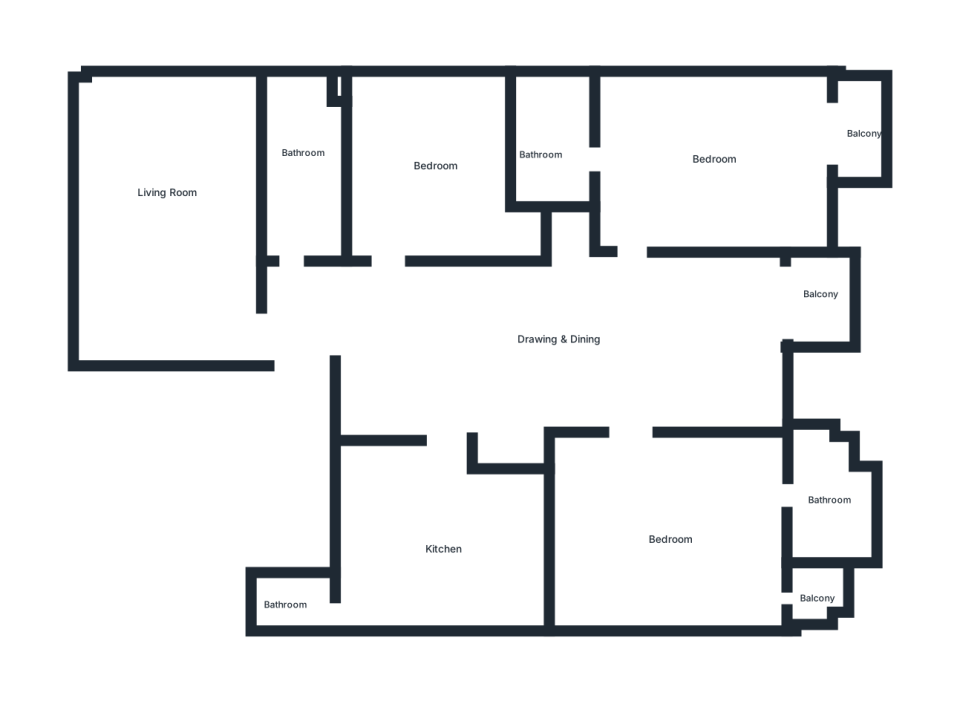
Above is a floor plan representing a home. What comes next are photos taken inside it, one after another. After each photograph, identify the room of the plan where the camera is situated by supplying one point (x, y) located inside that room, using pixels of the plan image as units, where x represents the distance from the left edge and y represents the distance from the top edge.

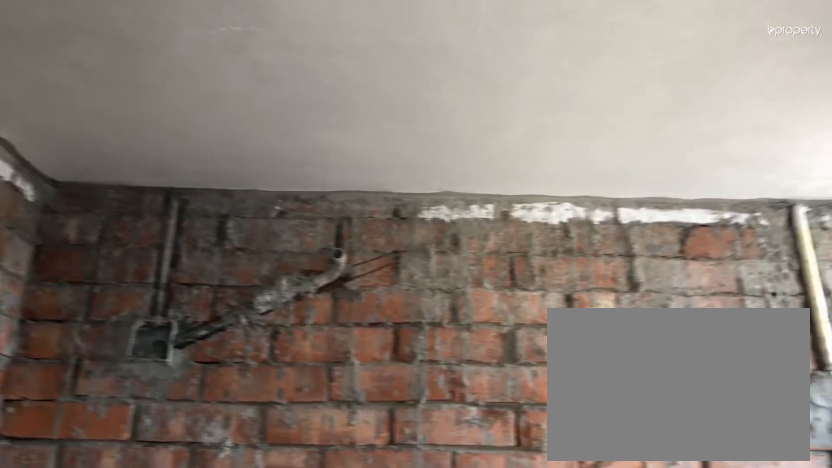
(549, 146)
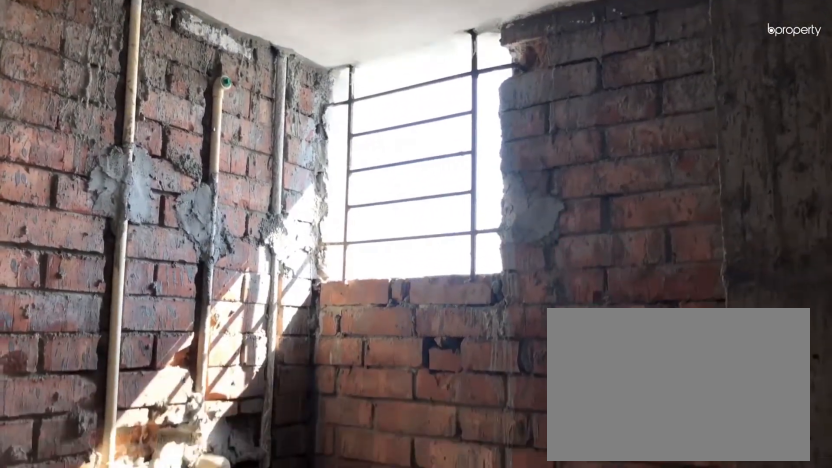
(549, 146)
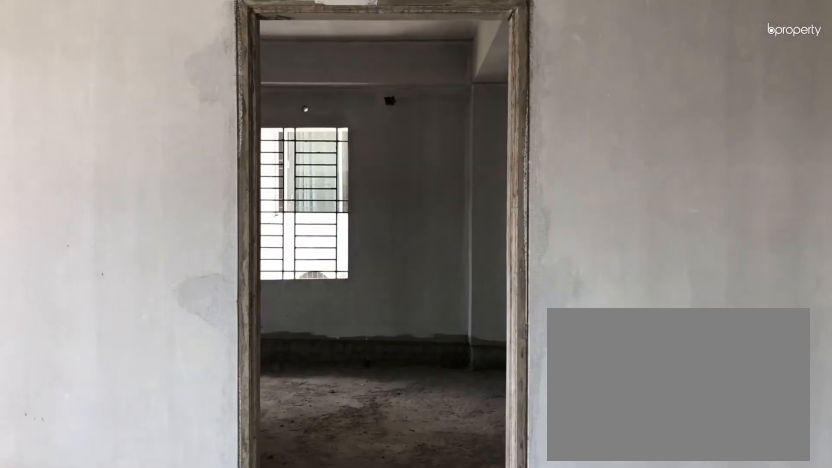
(636, 412)
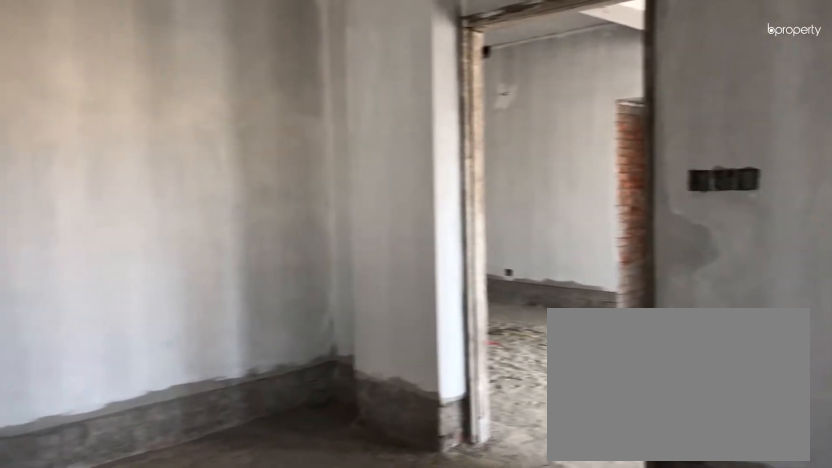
(670, 542)
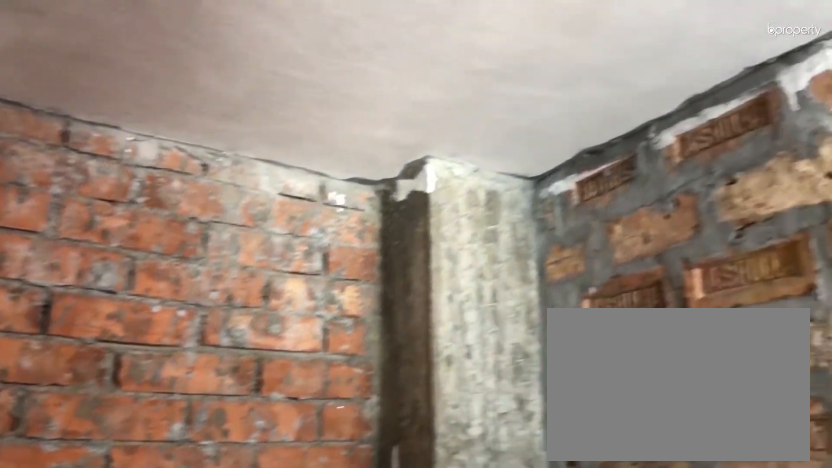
(825, 509)
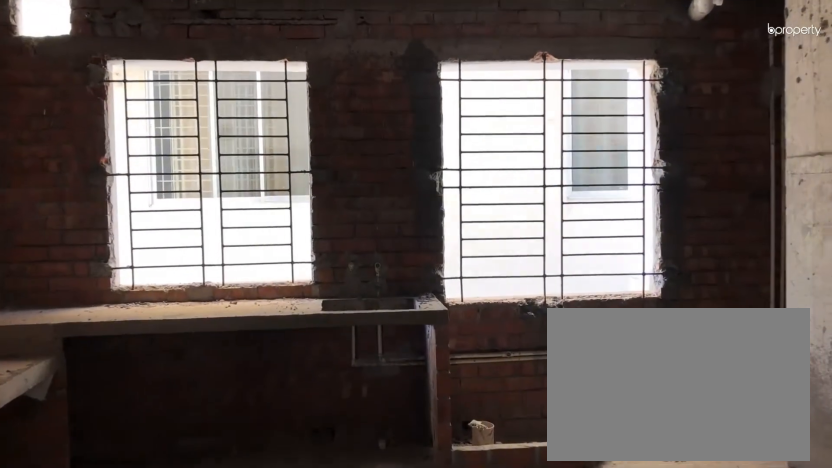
(448, 544)
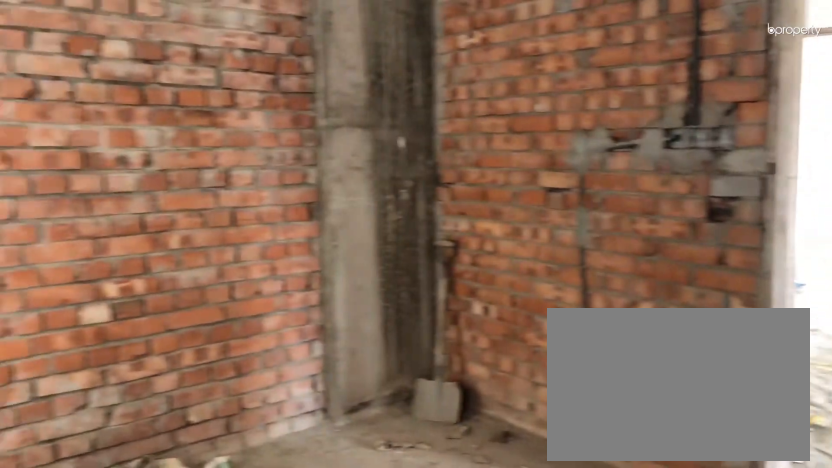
(448, 544)
